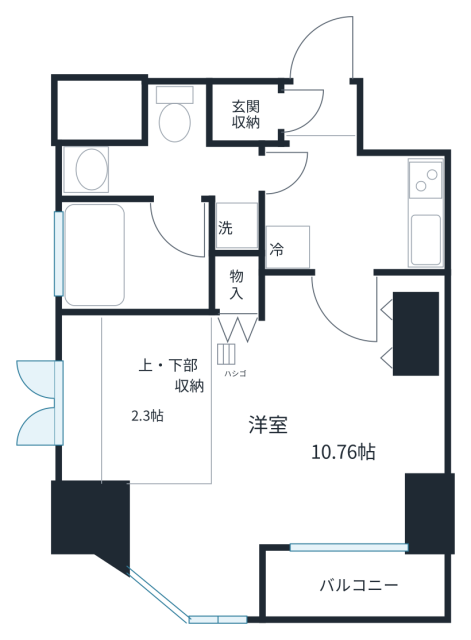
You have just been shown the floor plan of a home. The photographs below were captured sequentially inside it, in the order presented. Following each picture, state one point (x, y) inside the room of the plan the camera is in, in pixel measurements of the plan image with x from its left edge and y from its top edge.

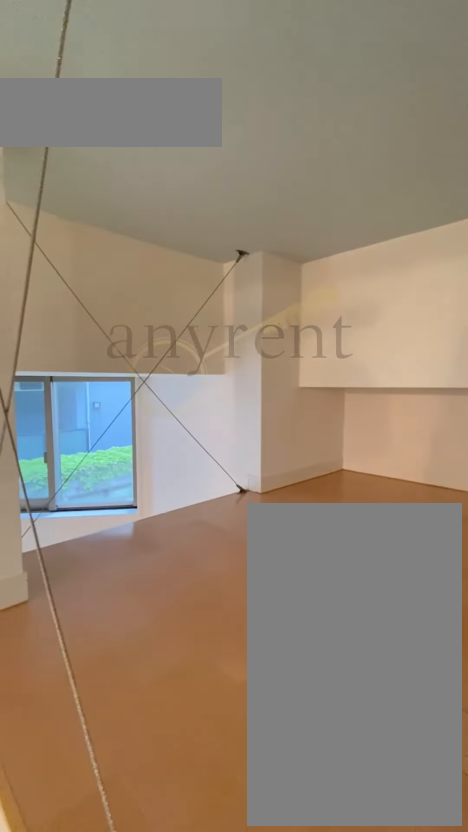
(138, 400)
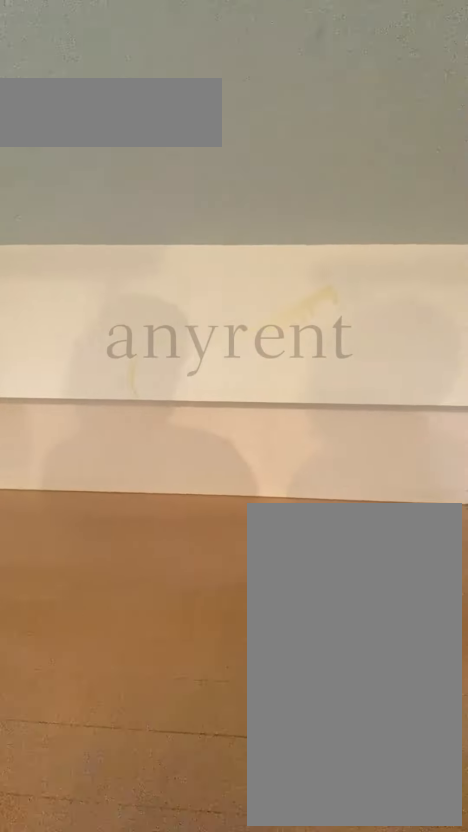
(138, 400)
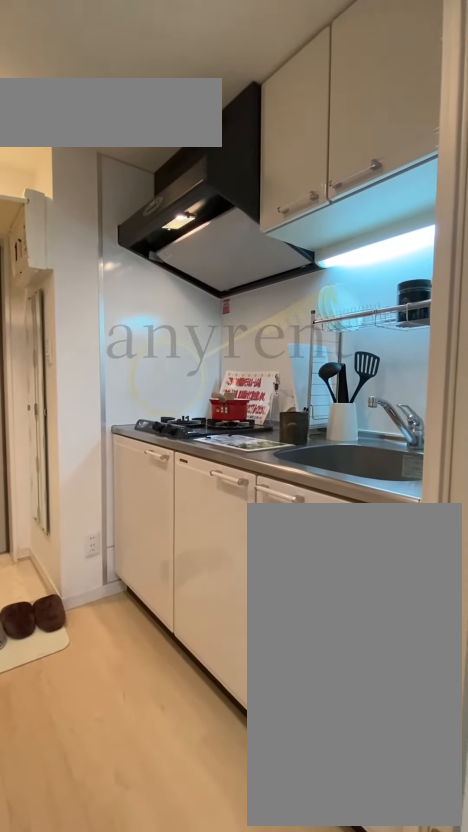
(425, 212)
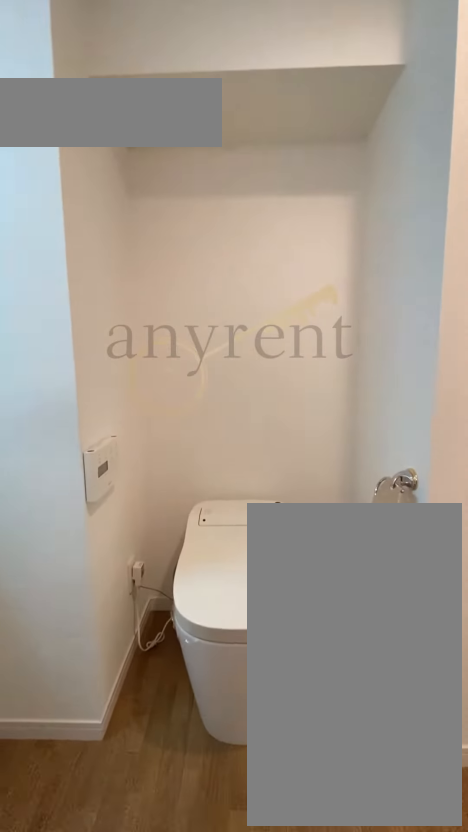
(175, 118)
